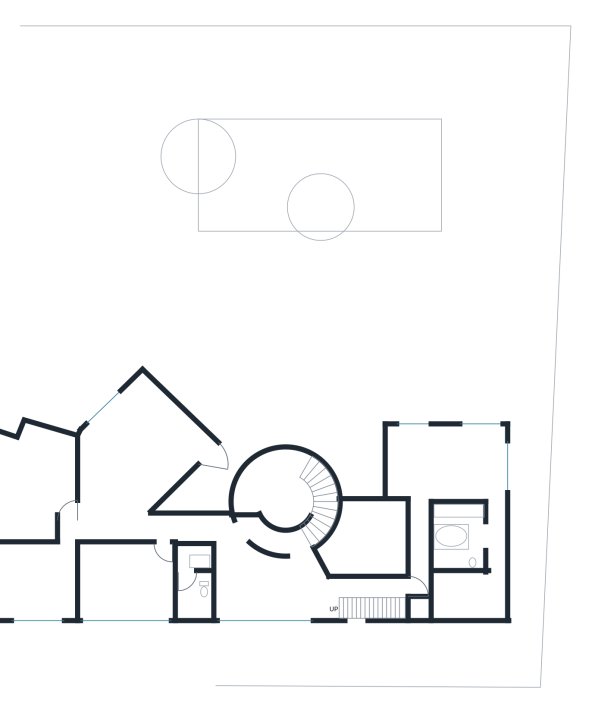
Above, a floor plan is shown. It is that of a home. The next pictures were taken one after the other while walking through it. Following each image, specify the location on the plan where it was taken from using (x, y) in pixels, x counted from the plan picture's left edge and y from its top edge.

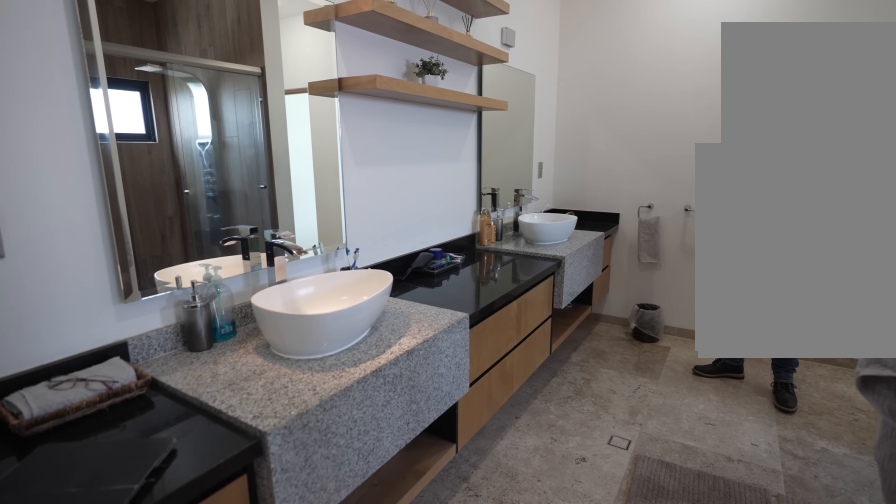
(479, 535)
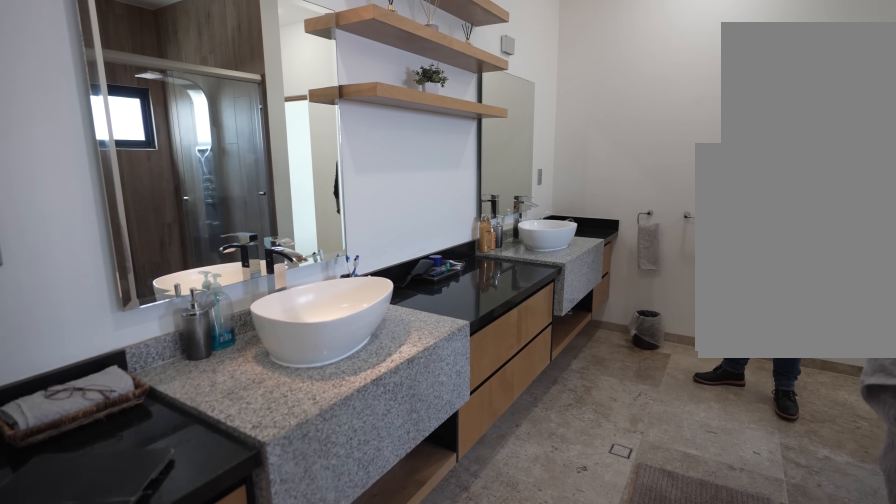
(479, 535)
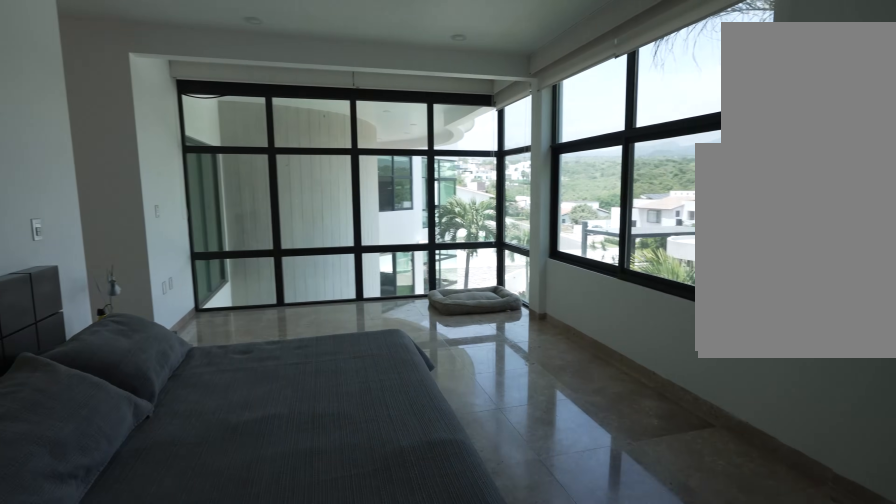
(479, 440)
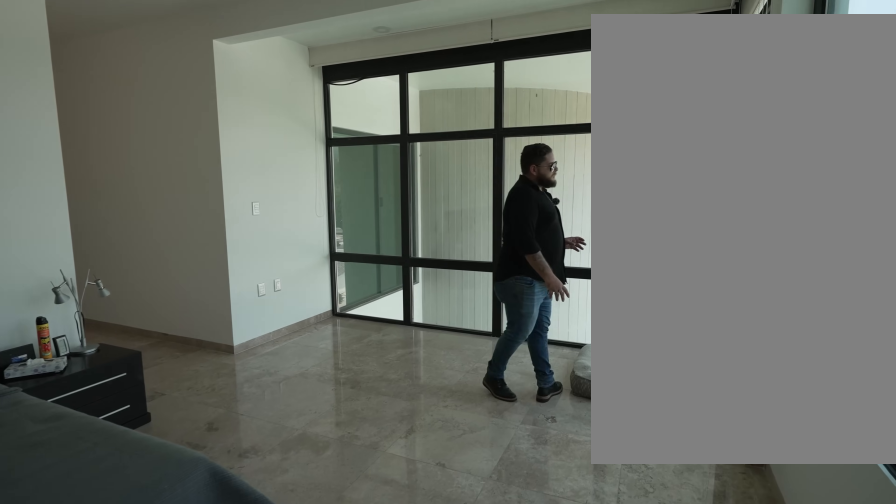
(471, 439)
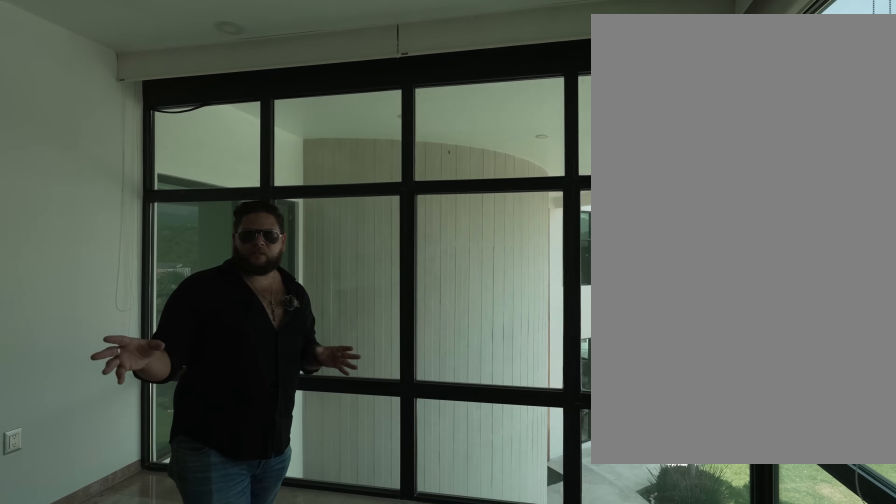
(436, 440)
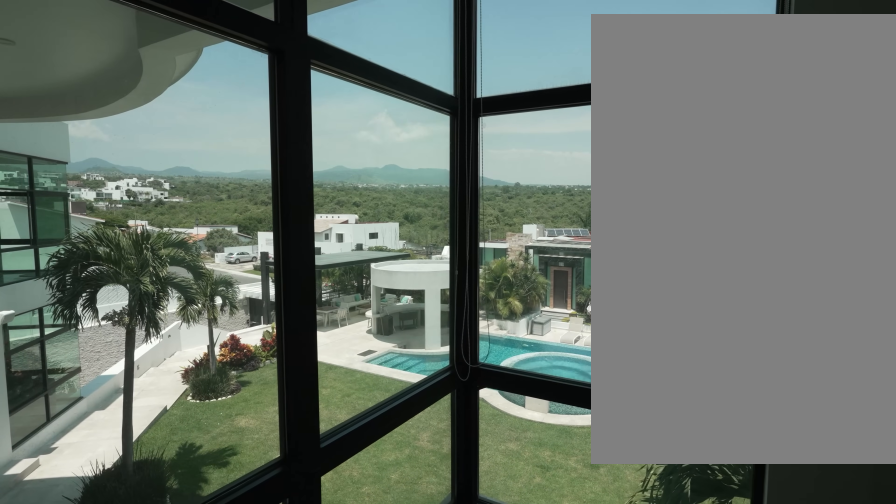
(436, 440)
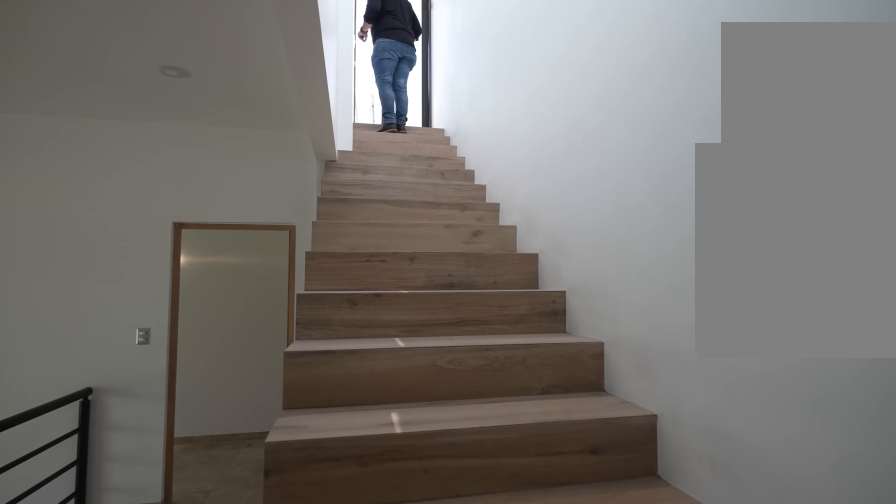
(354, 608)
